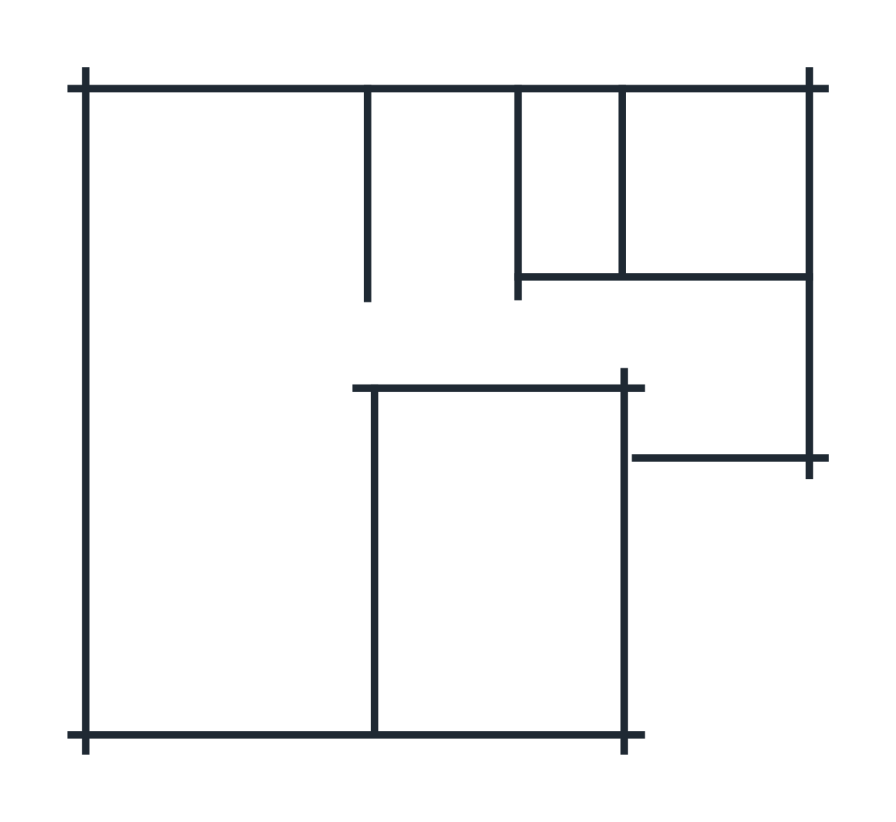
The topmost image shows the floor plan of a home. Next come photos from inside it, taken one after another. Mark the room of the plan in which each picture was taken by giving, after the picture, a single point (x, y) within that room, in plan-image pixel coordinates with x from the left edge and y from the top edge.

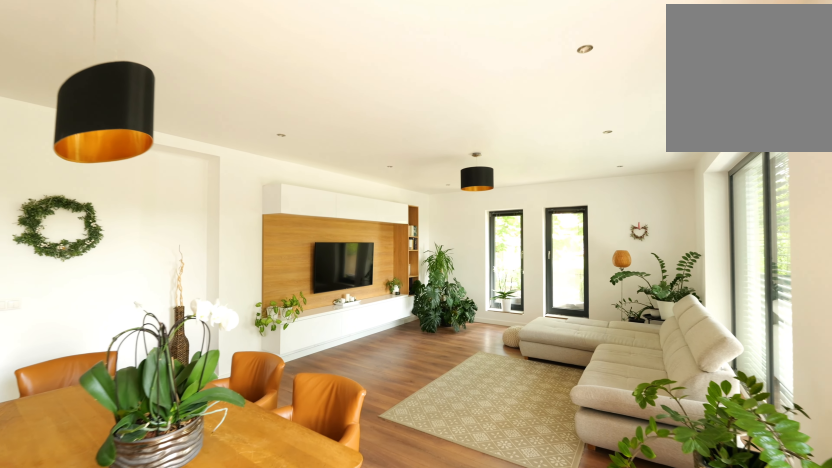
(218, 397)
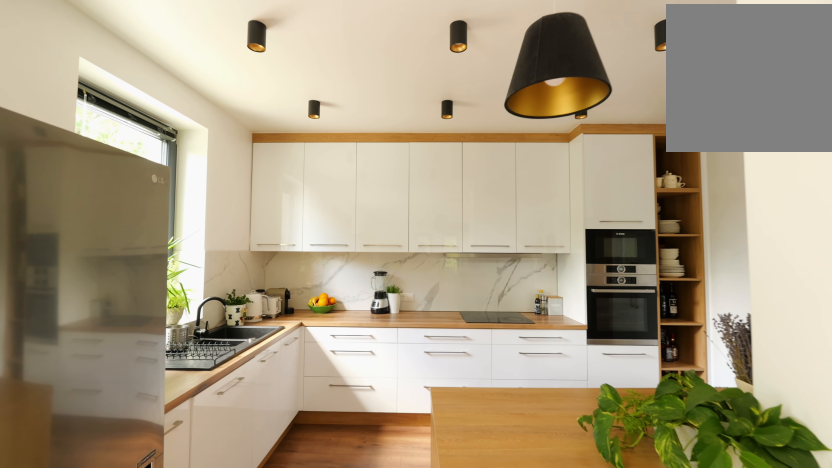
(218, 397)
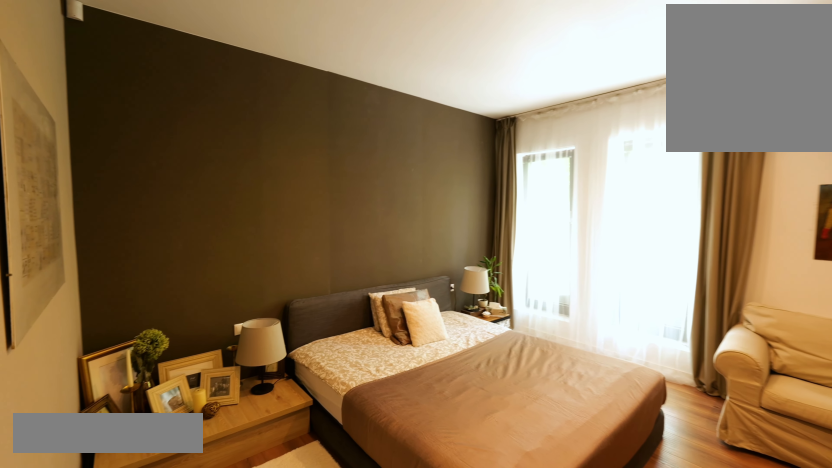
(506, 532)
